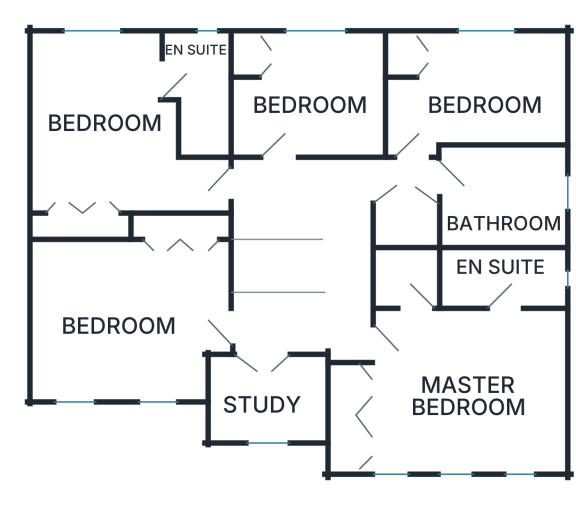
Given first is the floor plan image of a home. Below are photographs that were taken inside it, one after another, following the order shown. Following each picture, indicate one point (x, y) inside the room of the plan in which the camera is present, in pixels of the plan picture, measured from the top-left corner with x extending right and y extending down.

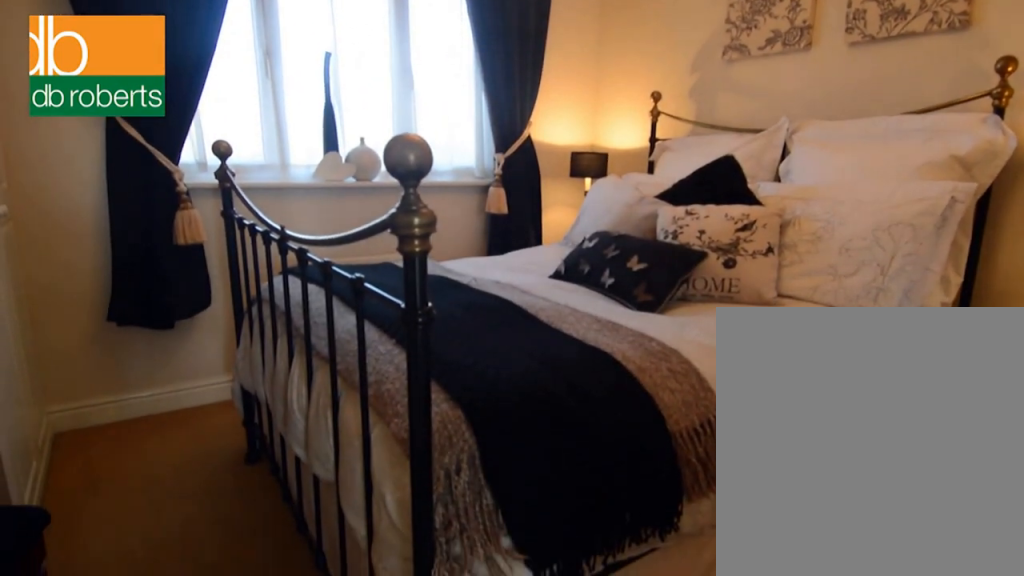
(309, 94)
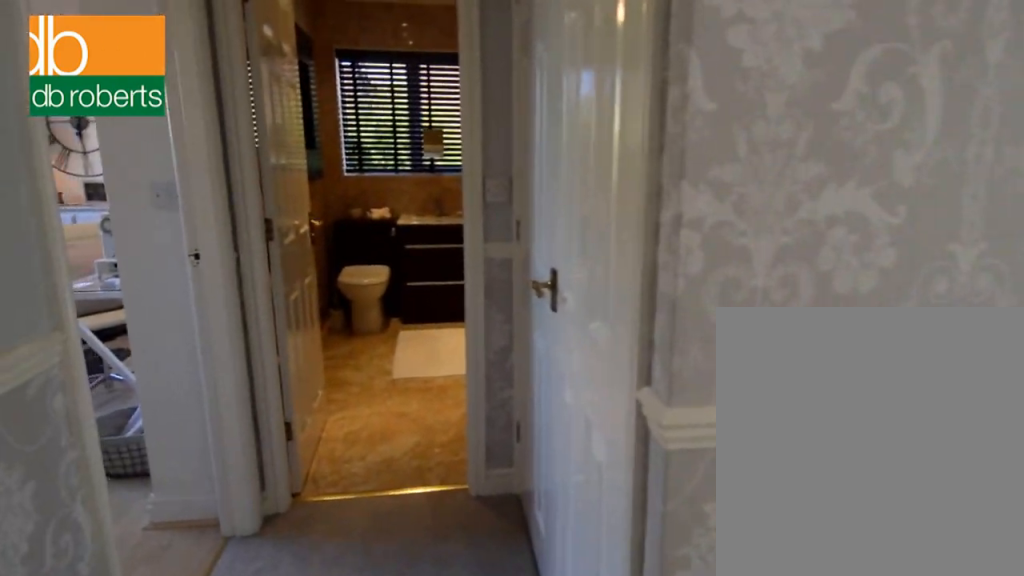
(320, 248)
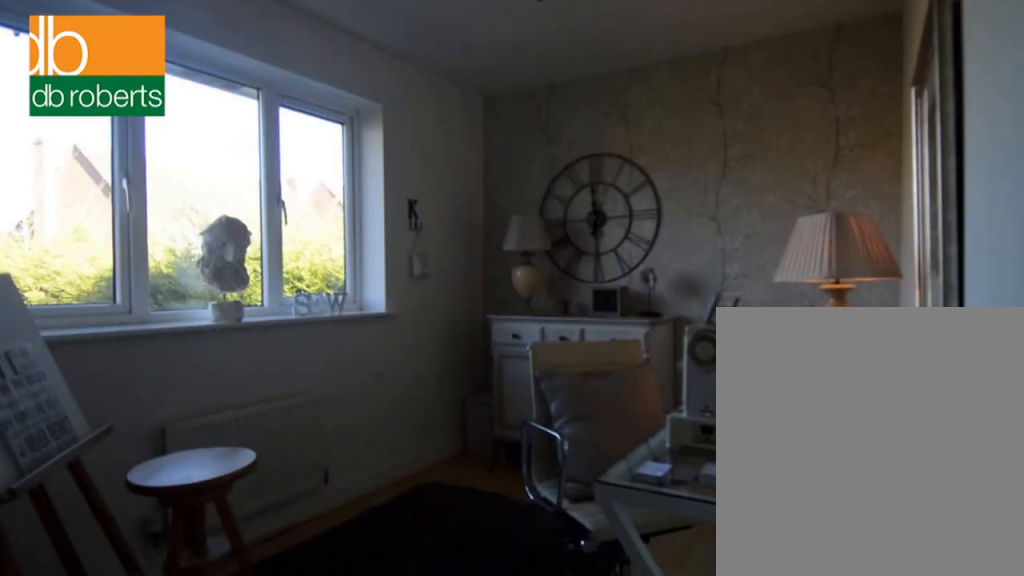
(473, 89)
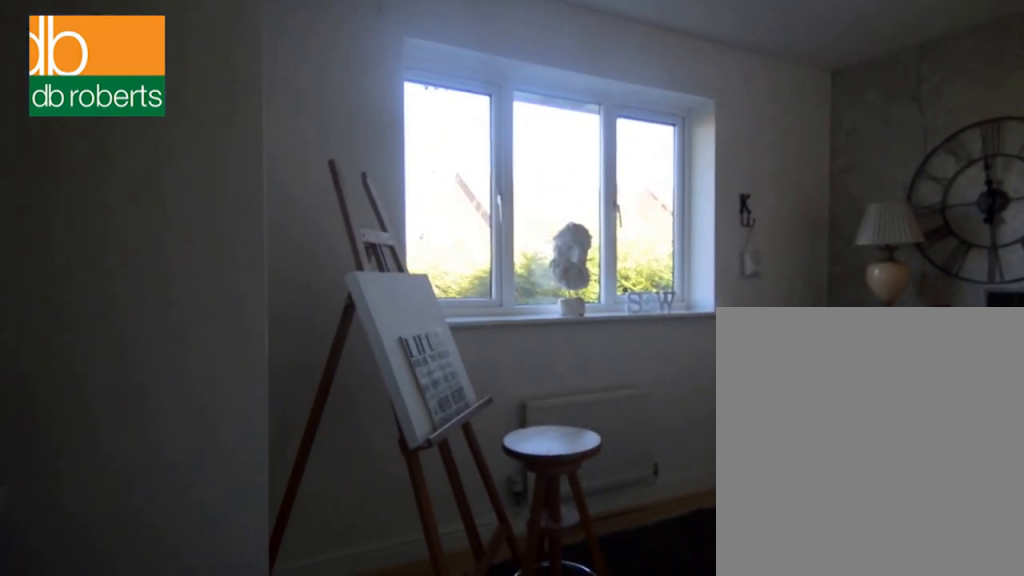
(473, 89)
